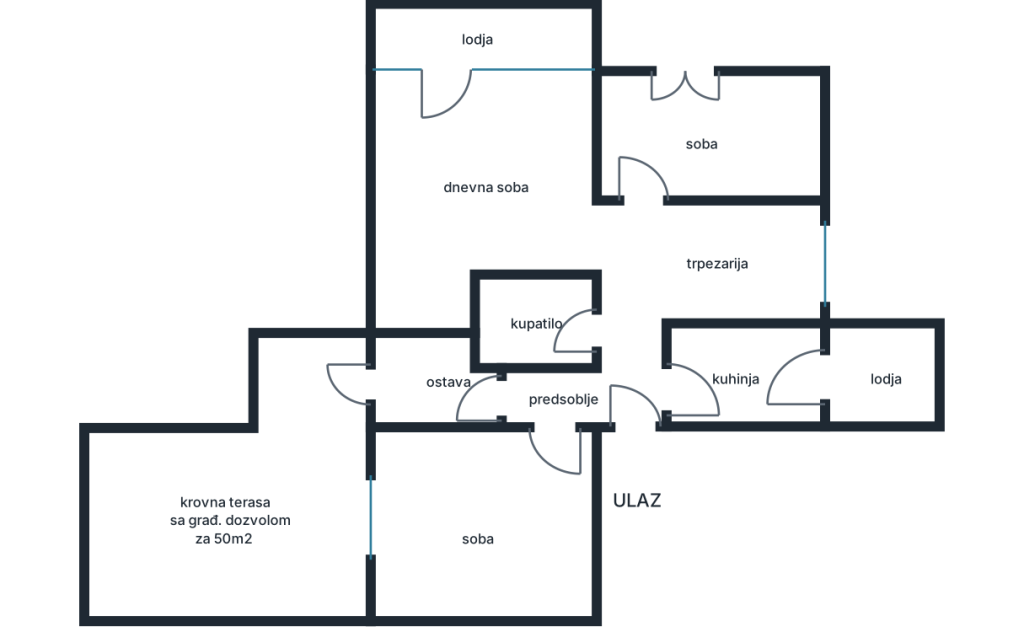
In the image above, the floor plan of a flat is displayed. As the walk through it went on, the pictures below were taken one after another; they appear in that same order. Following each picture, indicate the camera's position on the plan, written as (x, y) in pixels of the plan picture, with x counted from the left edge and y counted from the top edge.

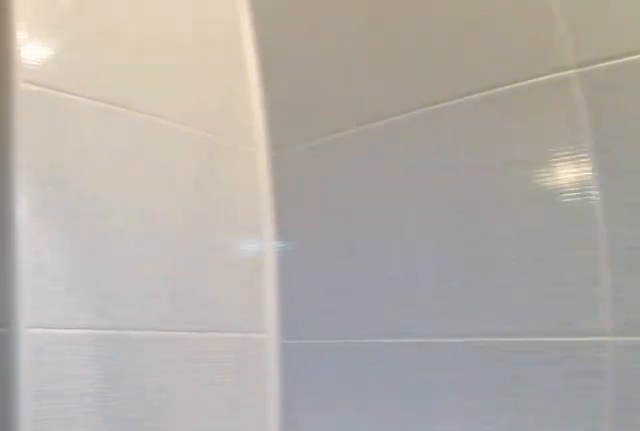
(498, 305)
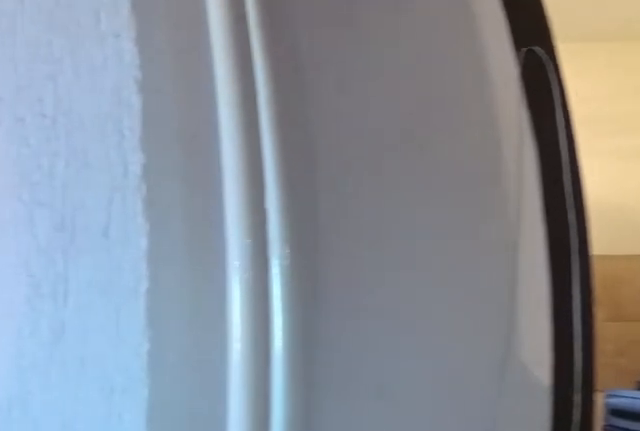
(614, 347)
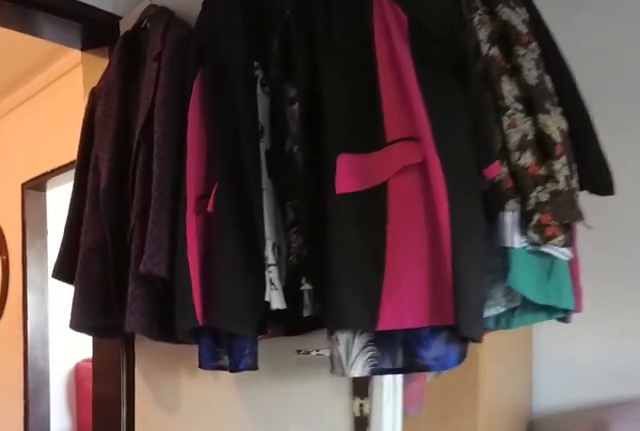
(672, 138)
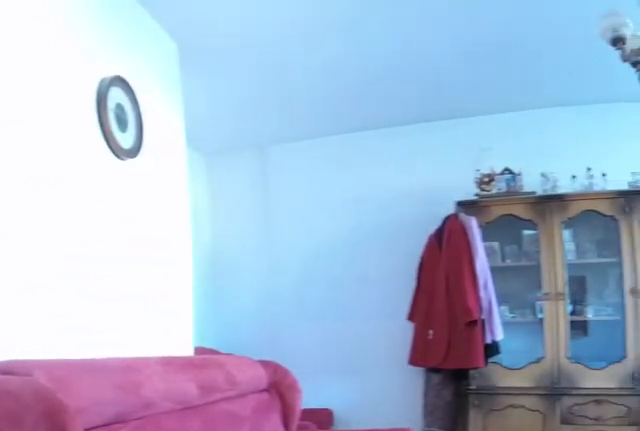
(616, 222)
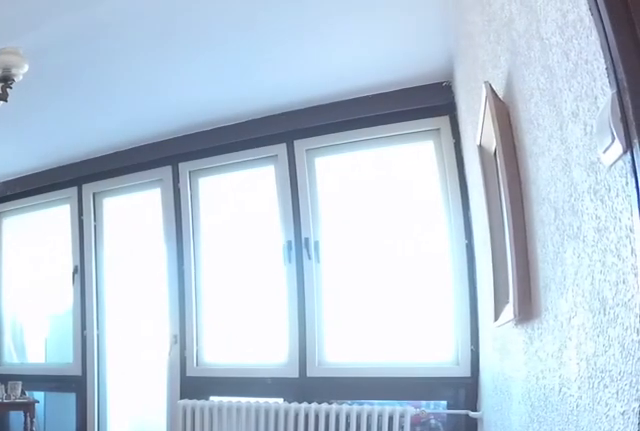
(590, 249)
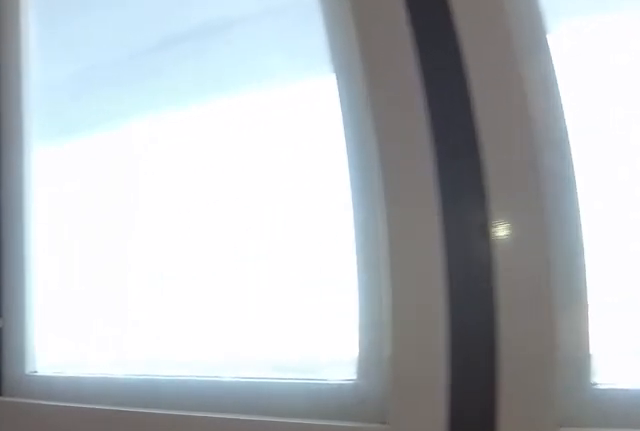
(573, 123)
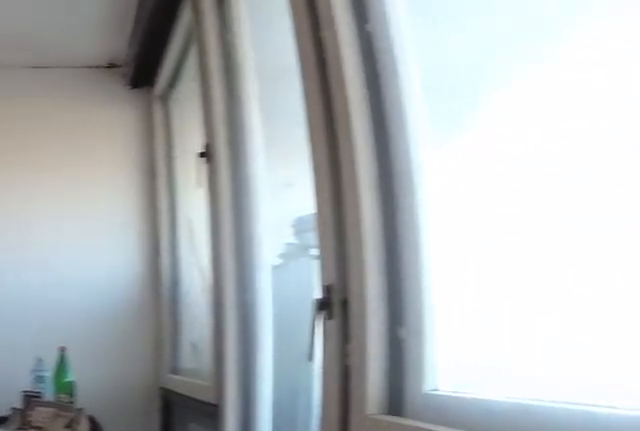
(580, 105)
